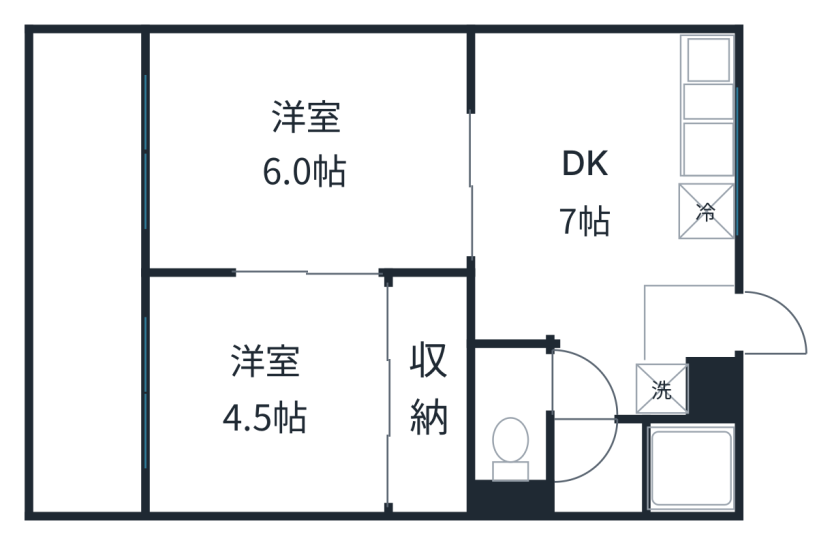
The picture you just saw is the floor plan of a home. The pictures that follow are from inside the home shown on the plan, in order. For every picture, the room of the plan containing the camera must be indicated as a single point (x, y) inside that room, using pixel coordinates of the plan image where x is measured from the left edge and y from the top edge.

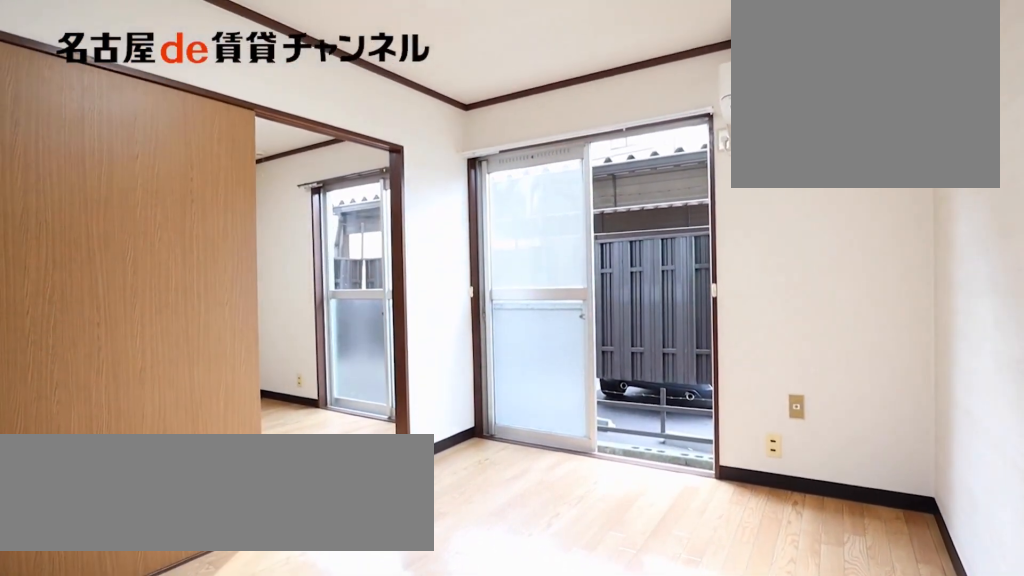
(307, 152)
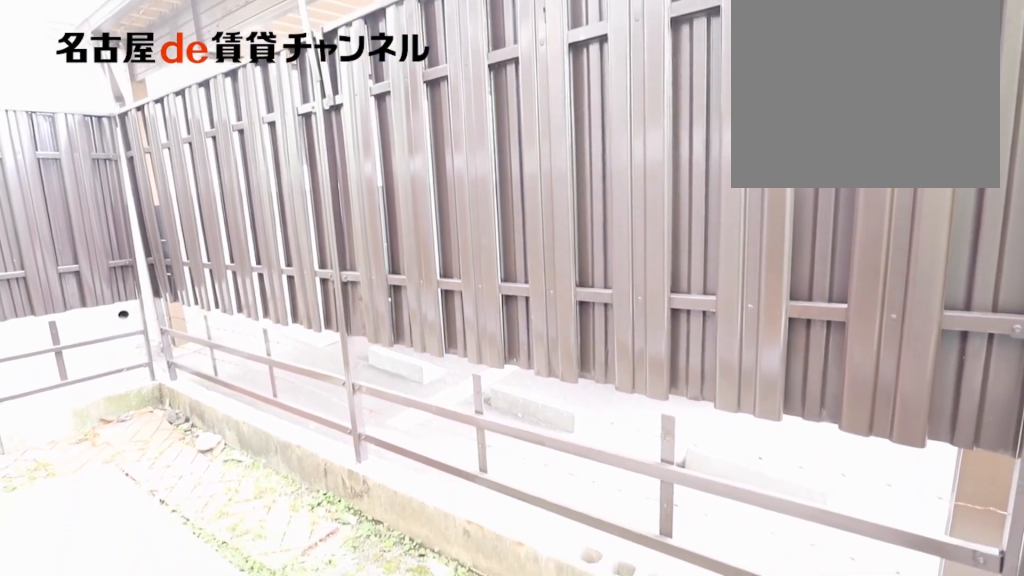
(97, 275)
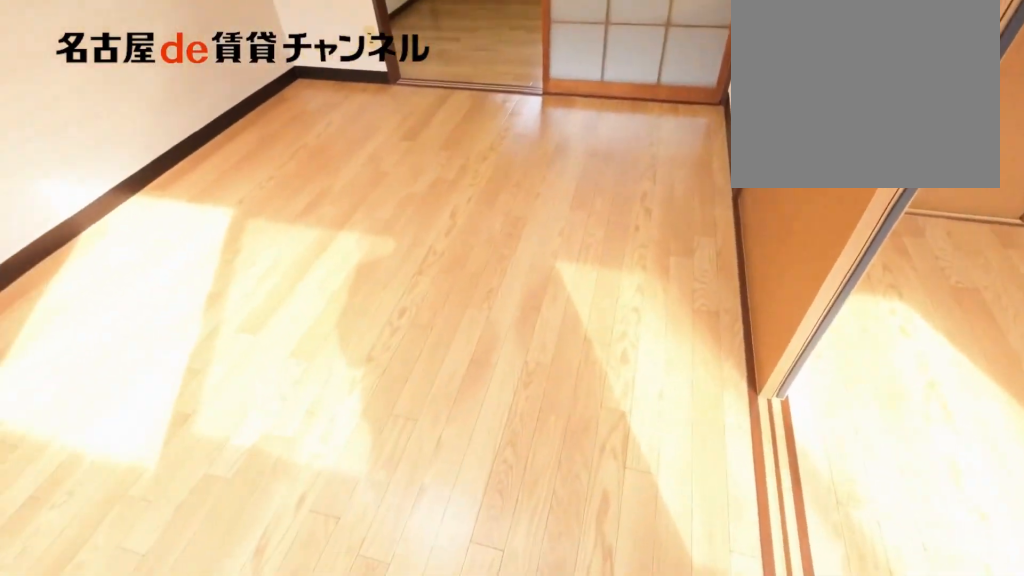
(303, 148)
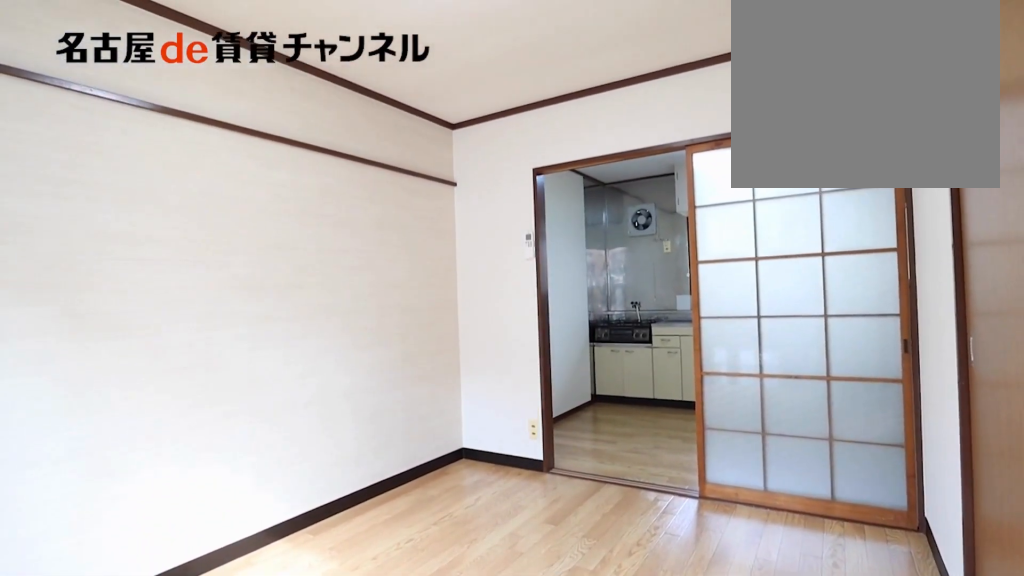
(303, 148)
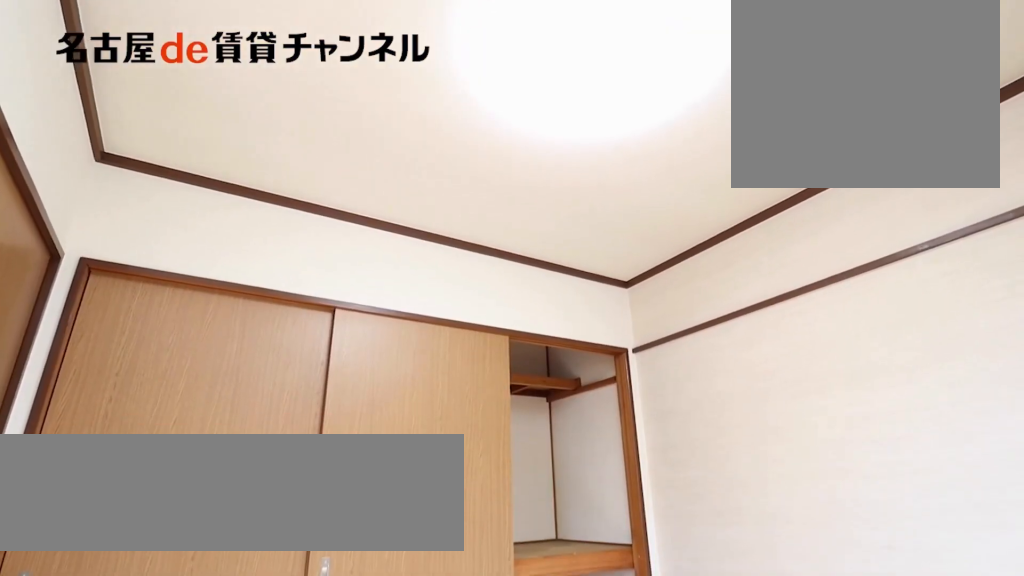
(267, 397)
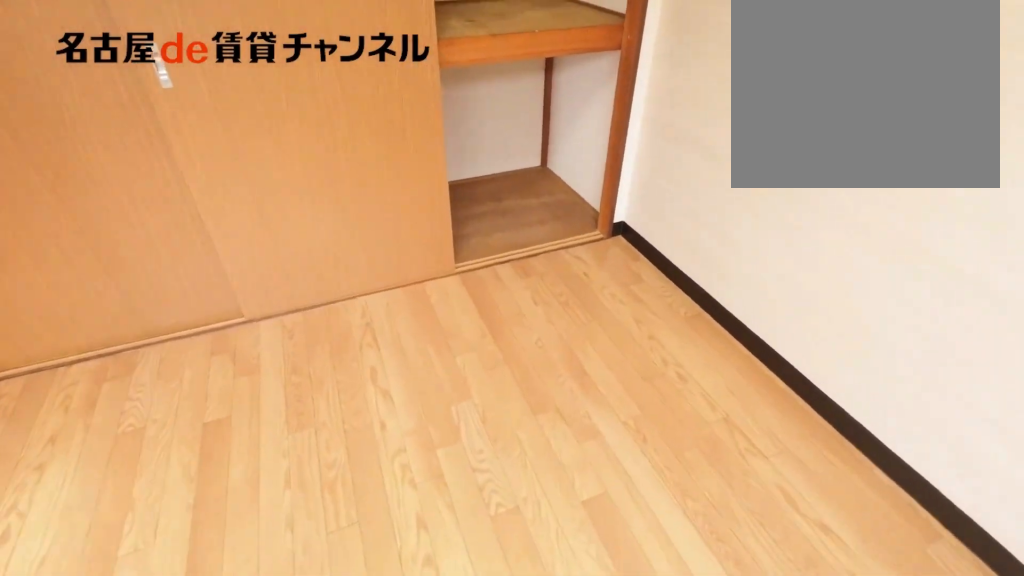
(267, 397)
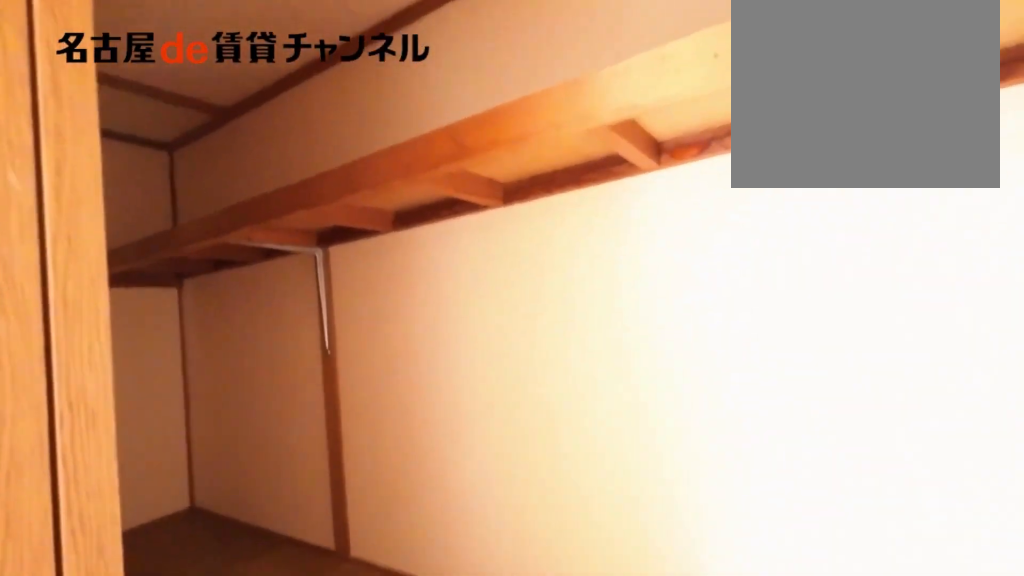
(428, 395)
